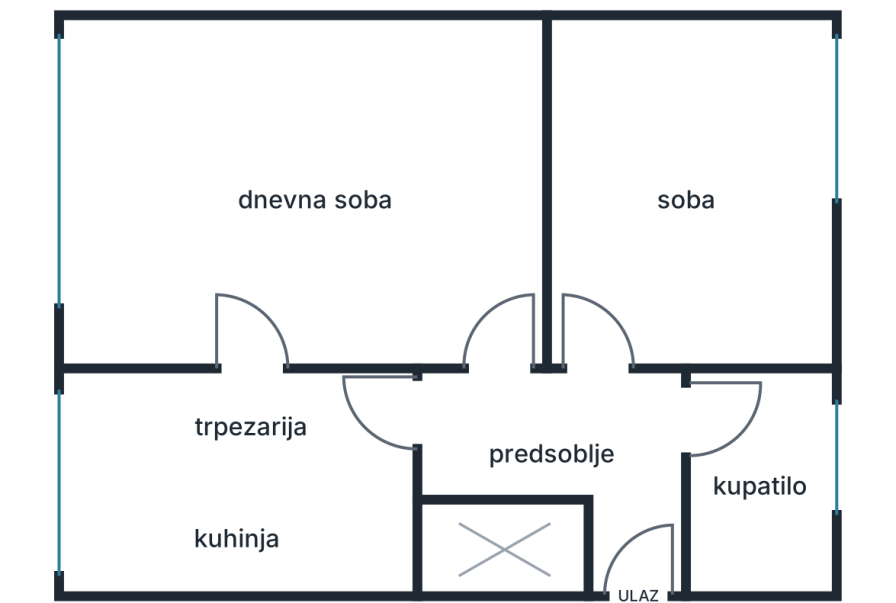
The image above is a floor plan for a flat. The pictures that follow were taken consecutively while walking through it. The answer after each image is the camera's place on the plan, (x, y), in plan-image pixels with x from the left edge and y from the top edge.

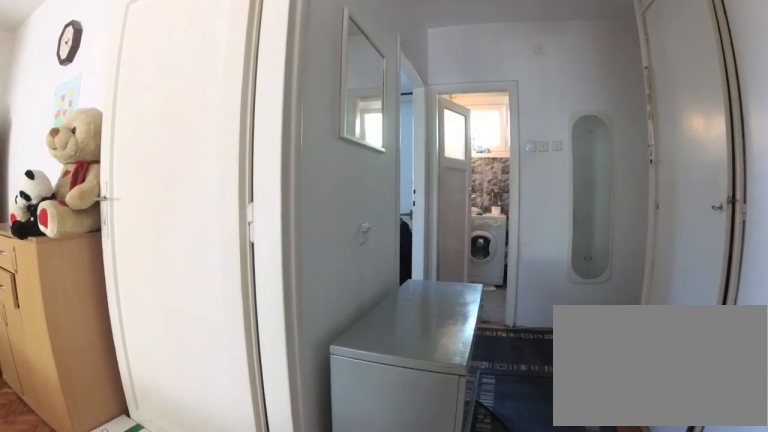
(429, 433)
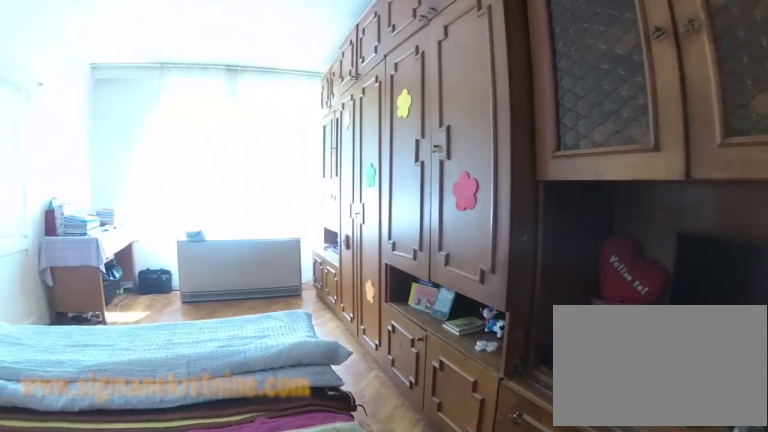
(515, 209)
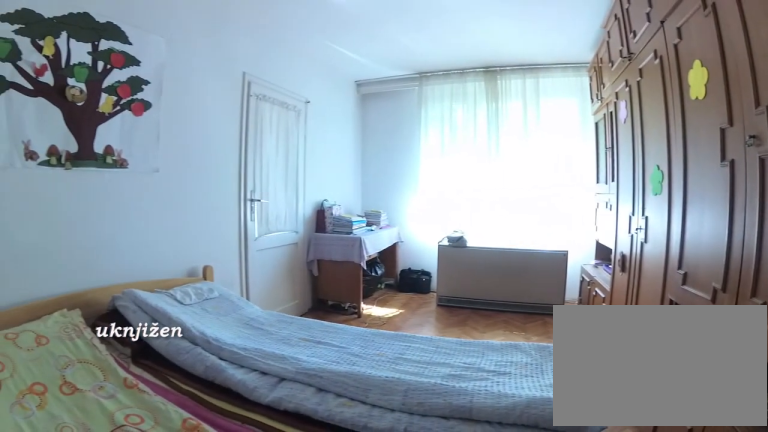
(490, 158)
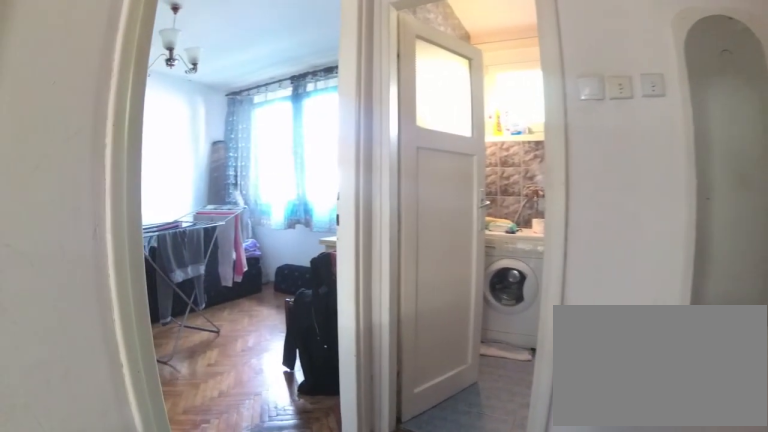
(544, 442)
